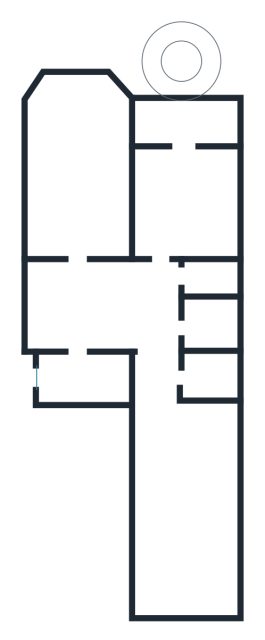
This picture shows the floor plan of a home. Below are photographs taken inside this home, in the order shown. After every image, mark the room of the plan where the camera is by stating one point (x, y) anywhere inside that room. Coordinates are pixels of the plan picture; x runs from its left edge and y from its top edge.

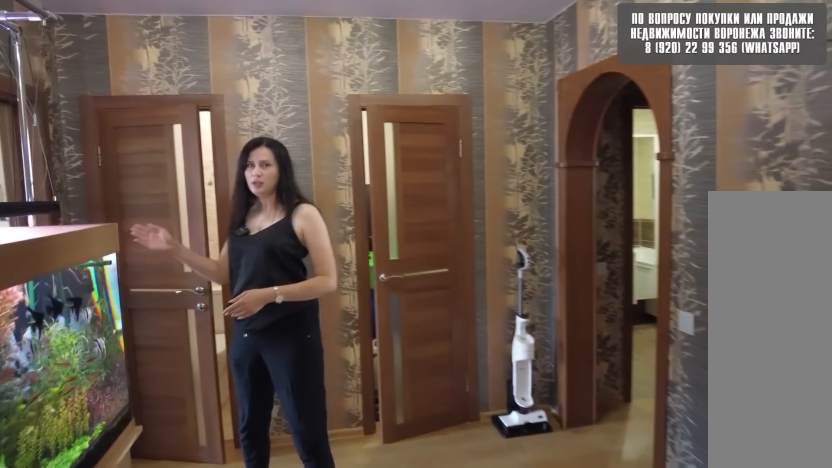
(80, 322)
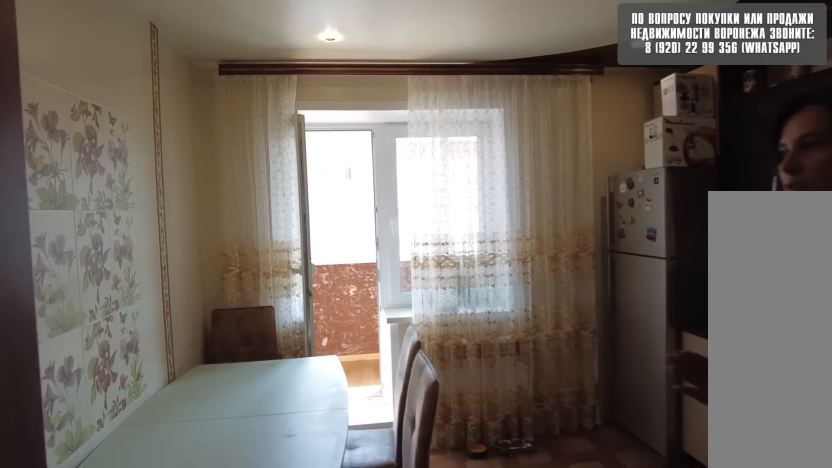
(154, 301)
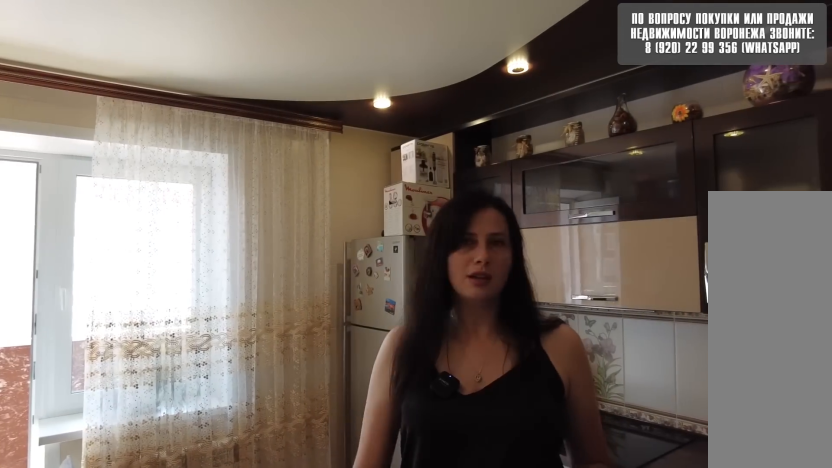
(188, 225)
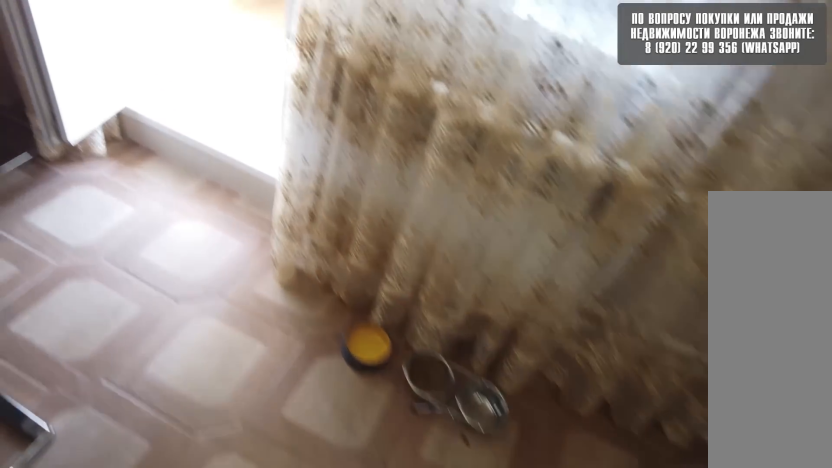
(188, 225)
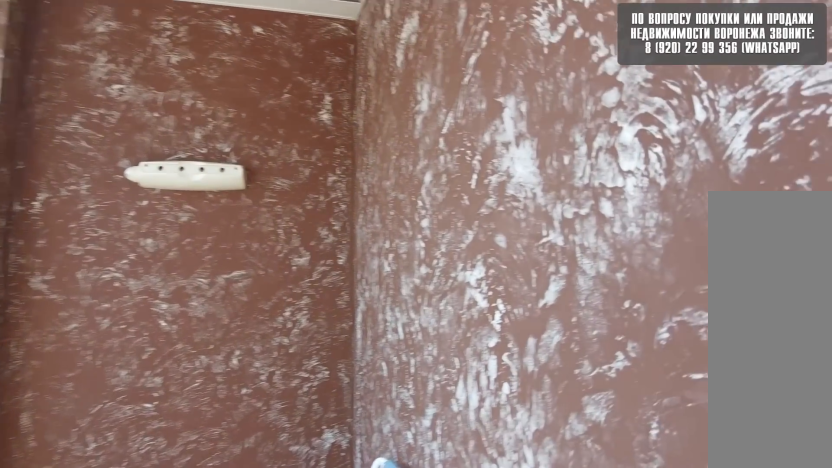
(181, 130)
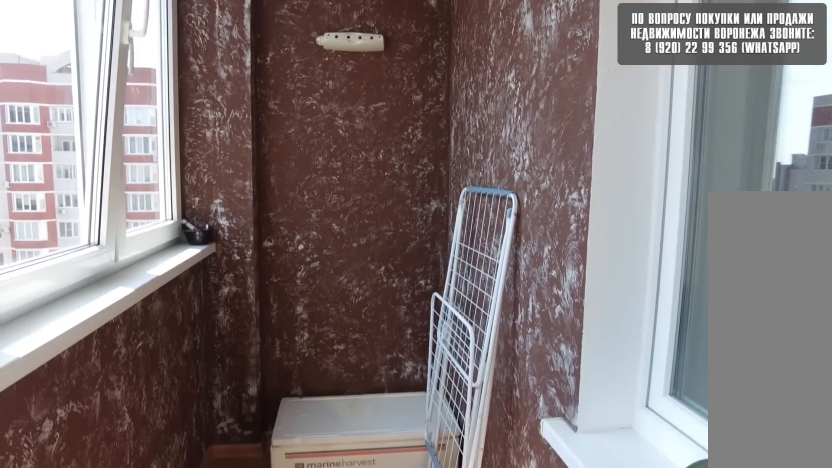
(181, 130)
